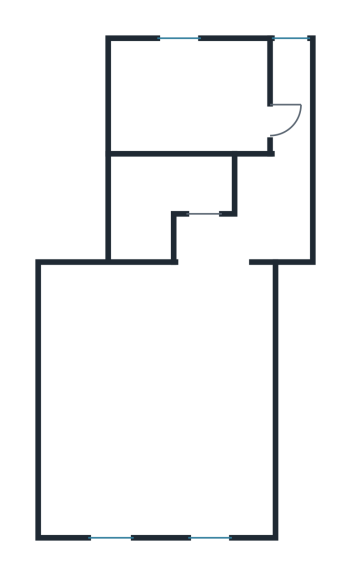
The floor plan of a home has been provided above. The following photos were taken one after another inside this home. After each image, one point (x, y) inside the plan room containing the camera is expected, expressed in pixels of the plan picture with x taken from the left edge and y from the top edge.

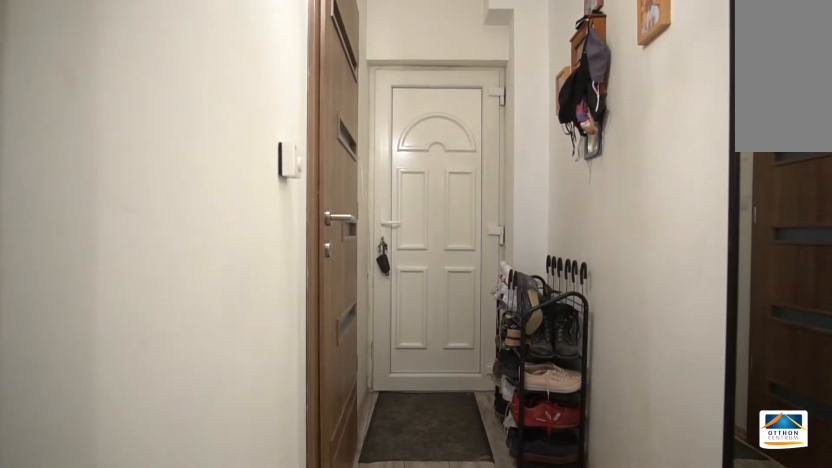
(289, 167)
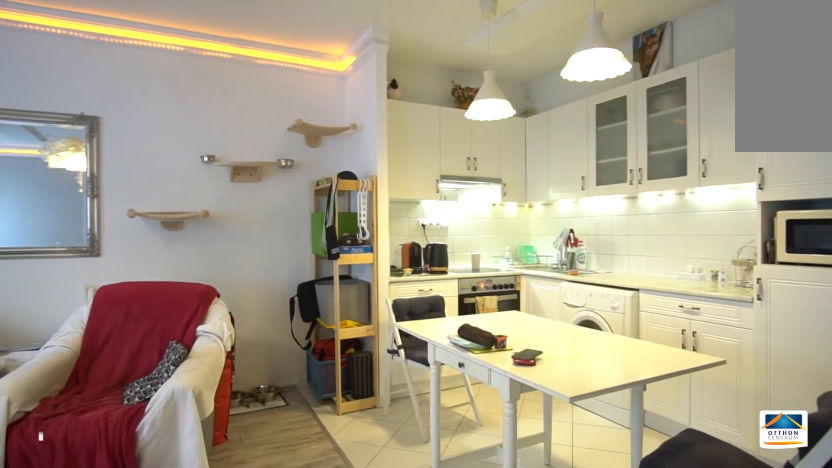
(163, 402)
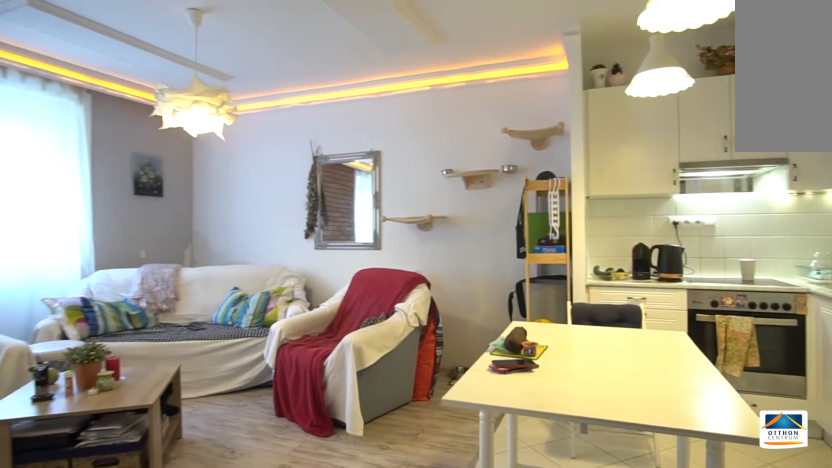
(163, 401)
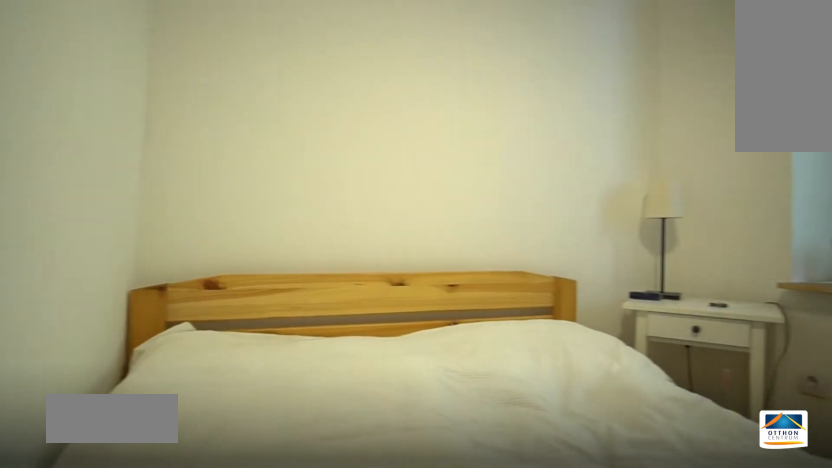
(180, 89)
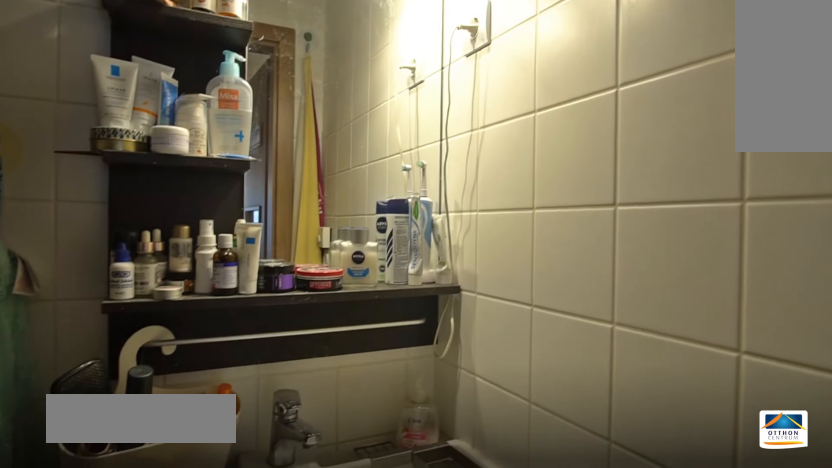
(173, 187)
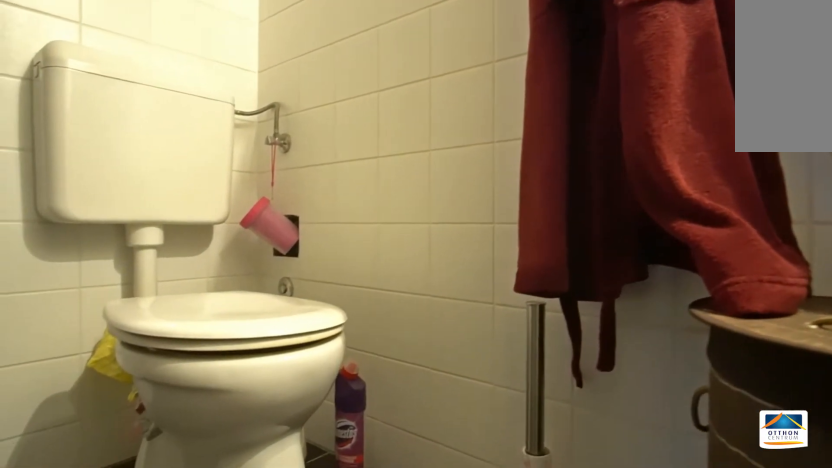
(173, 187)
